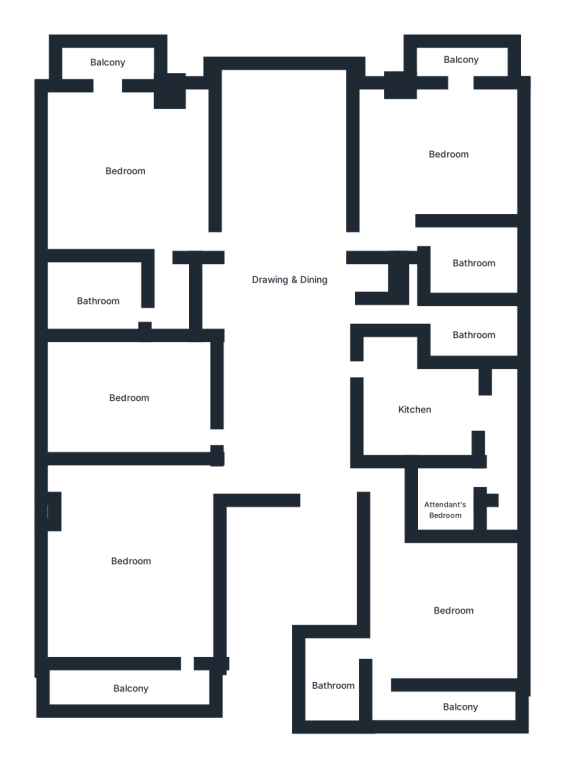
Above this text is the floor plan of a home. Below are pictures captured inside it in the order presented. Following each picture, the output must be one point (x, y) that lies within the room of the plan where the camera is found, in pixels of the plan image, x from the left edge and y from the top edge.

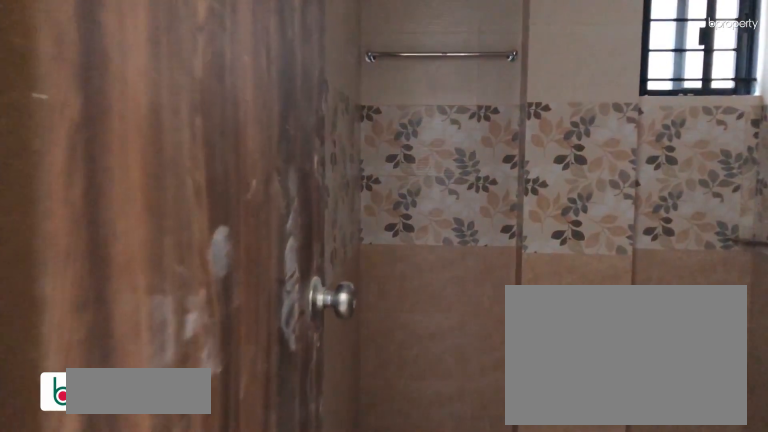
(470, 261)
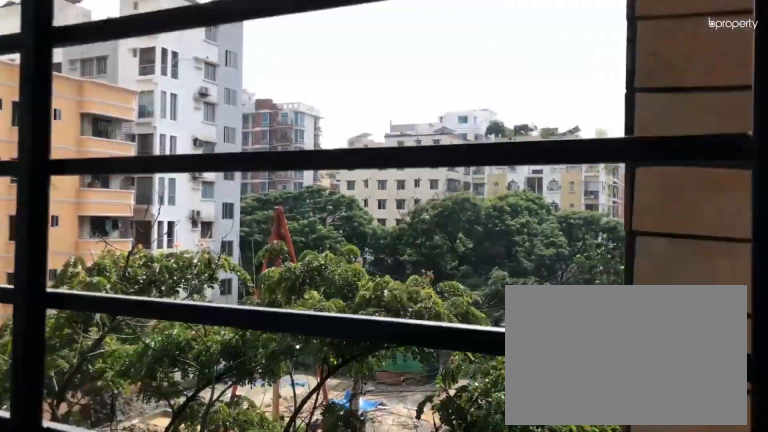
(459, 61)
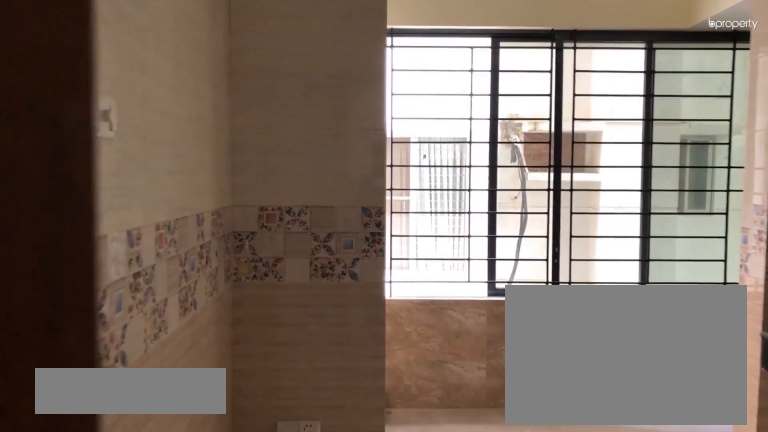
(425, 411)
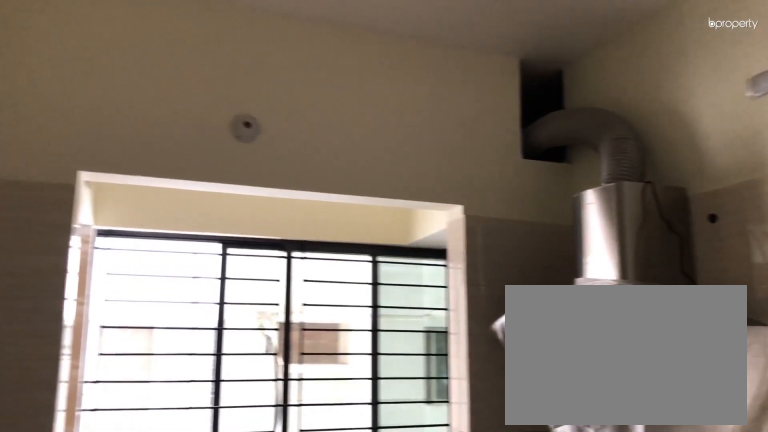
(425, 411)
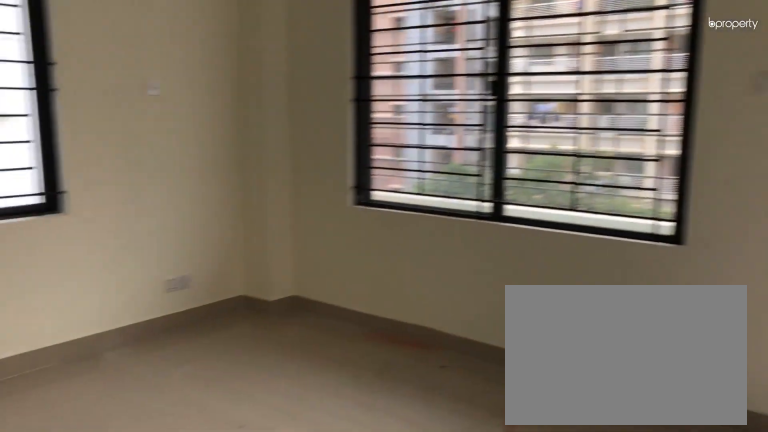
(448, 611)
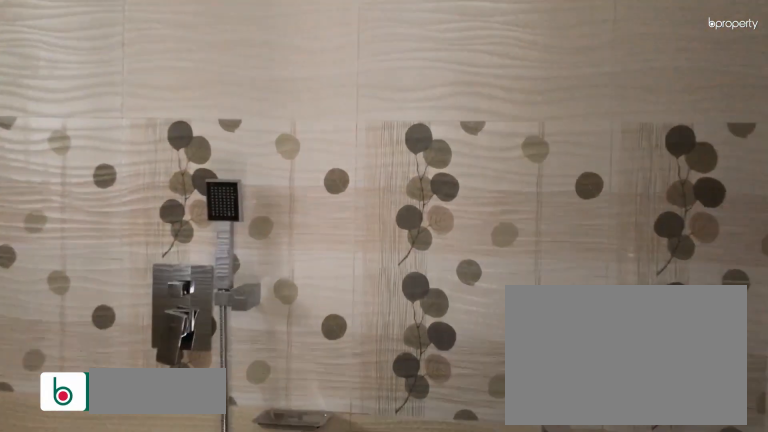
(331, 684)
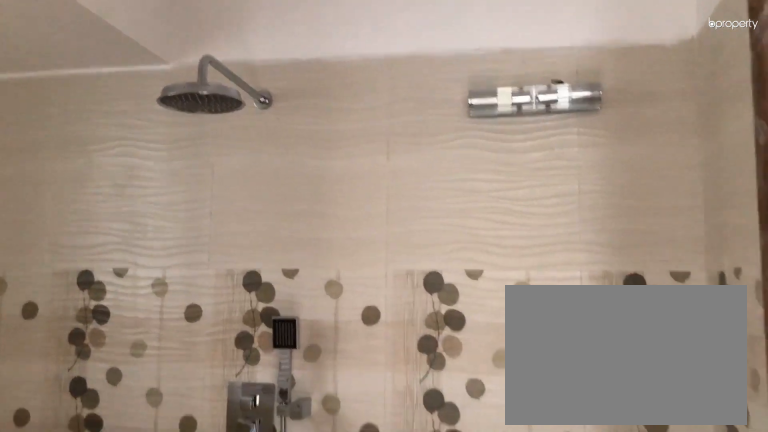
(331, 684)
